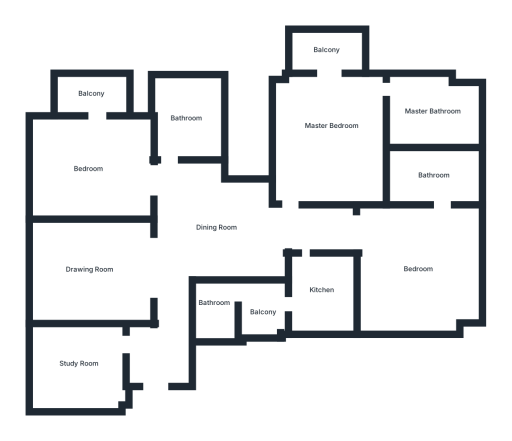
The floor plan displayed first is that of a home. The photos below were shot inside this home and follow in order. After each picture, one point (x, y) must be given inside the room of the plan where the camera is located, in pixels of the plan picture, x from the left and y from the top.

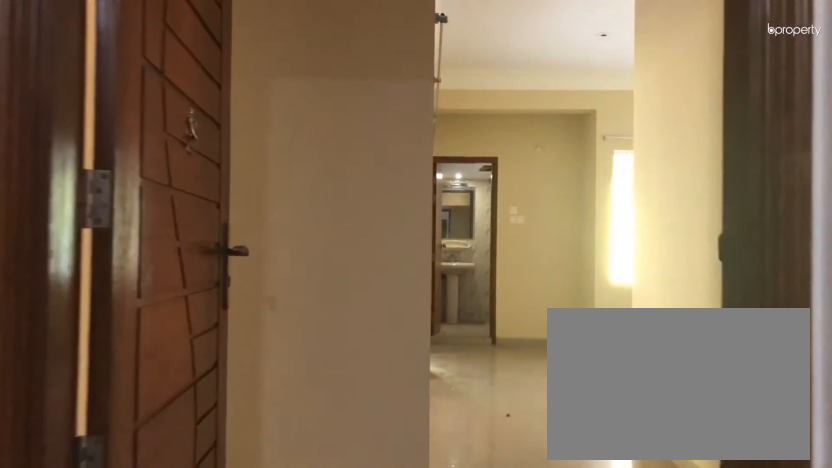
(165, 350)
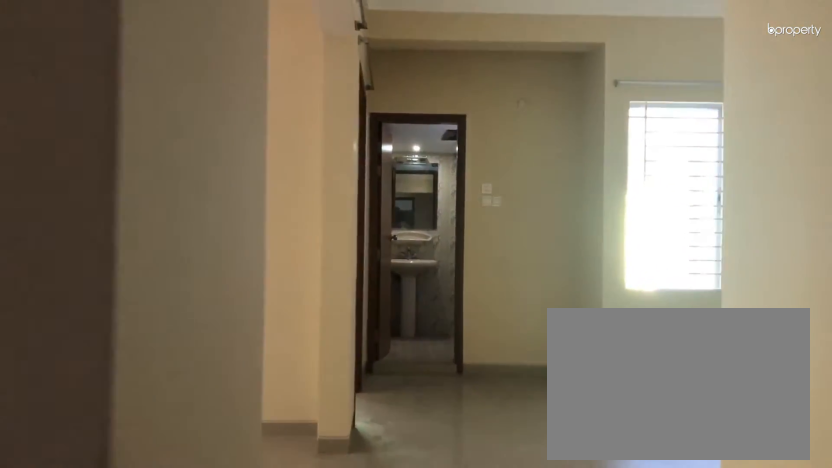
(165, 350)
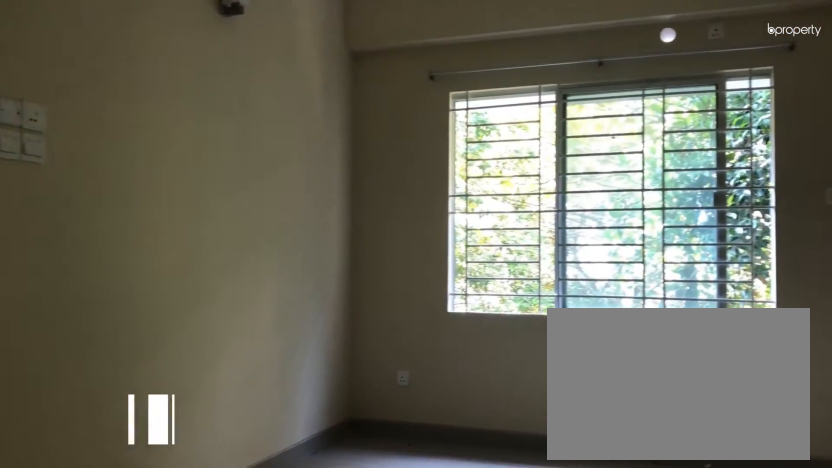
(90, 270)
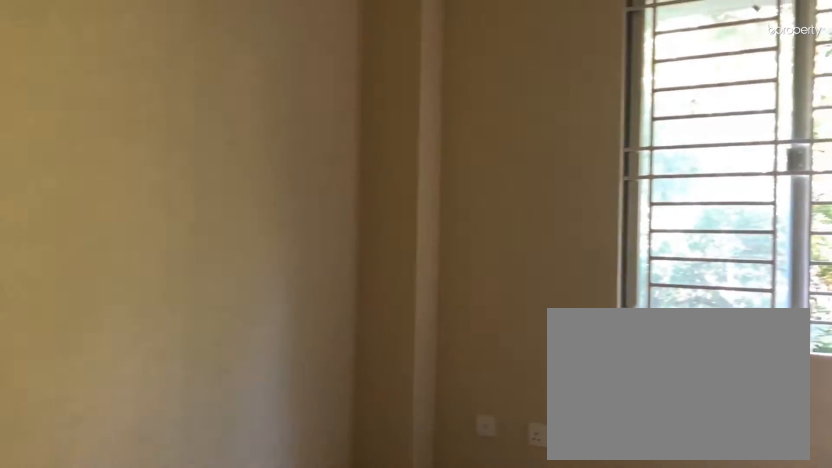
(78, 362)
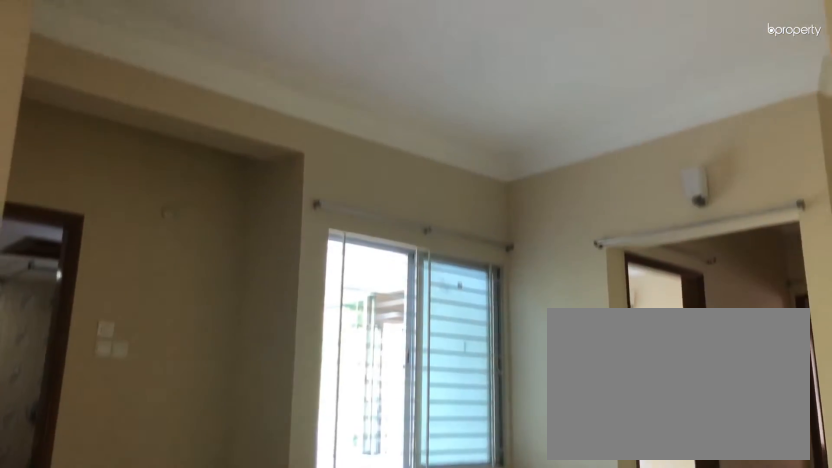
(216, 227)
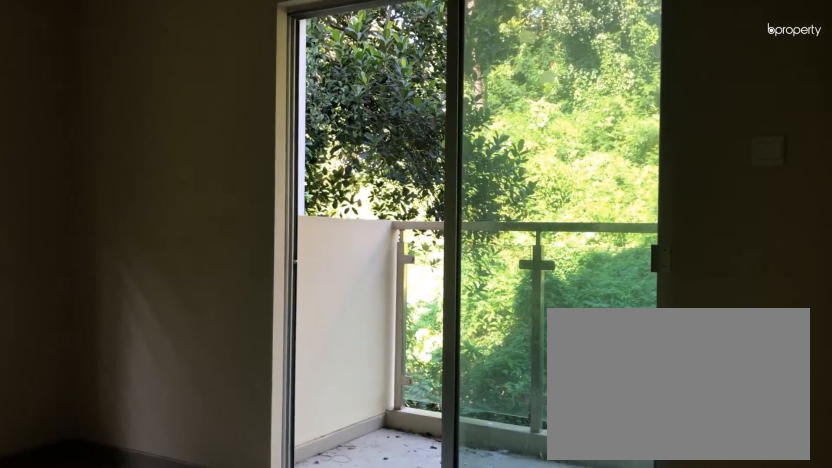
(88, 169)
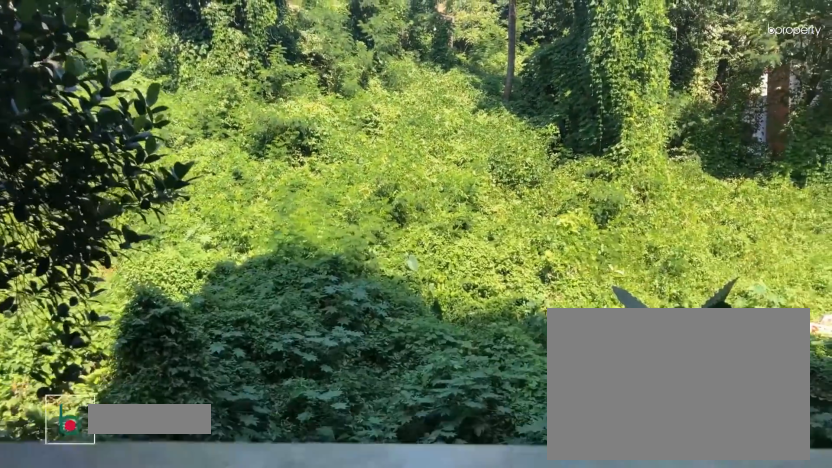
(91, 94)
